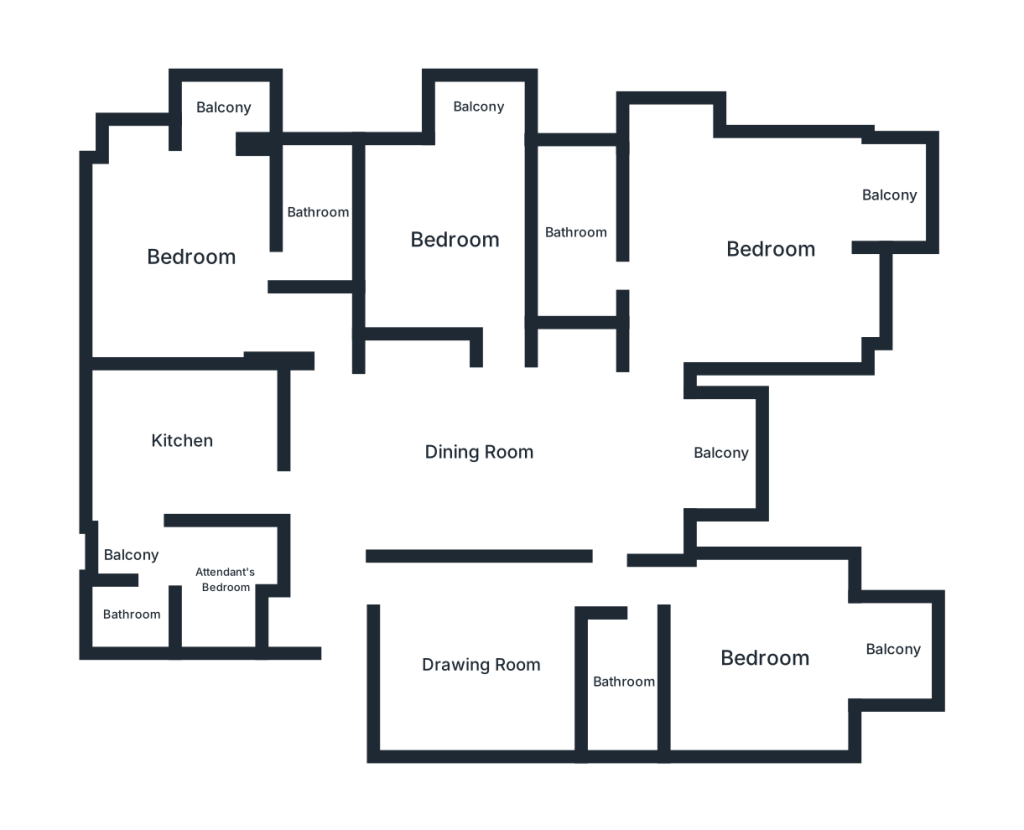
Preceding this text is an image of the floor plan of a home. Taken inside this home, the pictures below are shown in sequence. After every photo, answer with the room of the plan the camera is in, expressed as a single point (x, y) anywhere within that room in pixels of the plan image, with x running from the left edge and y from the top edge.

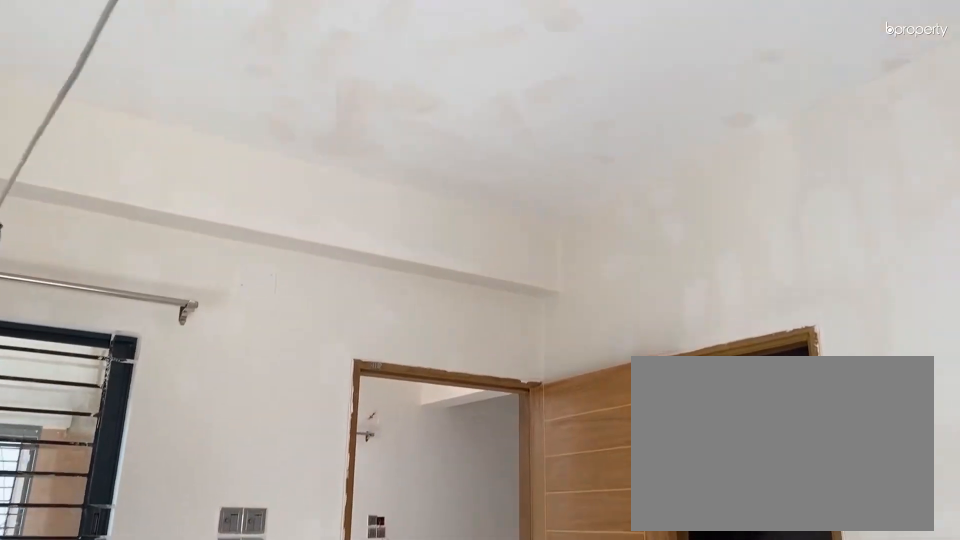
(768, 246)
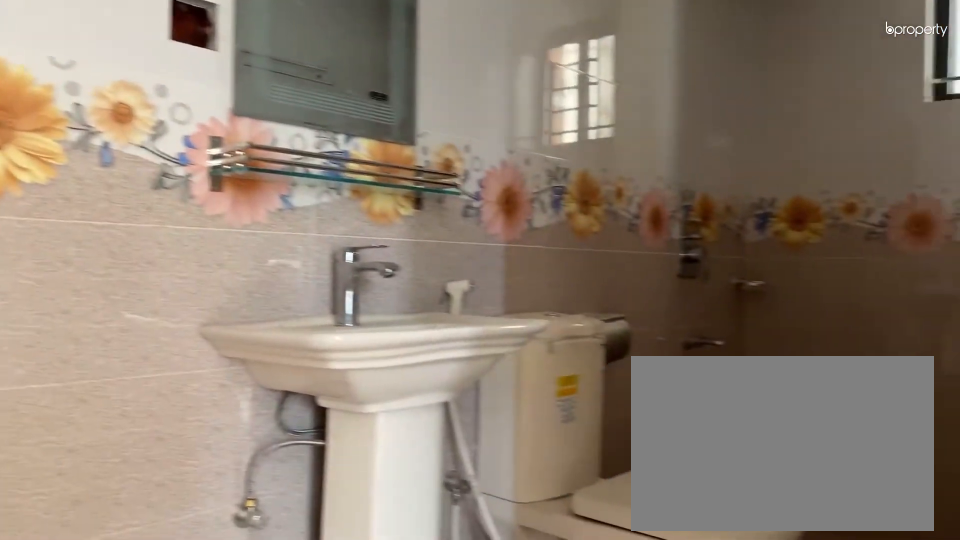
(578, 231)
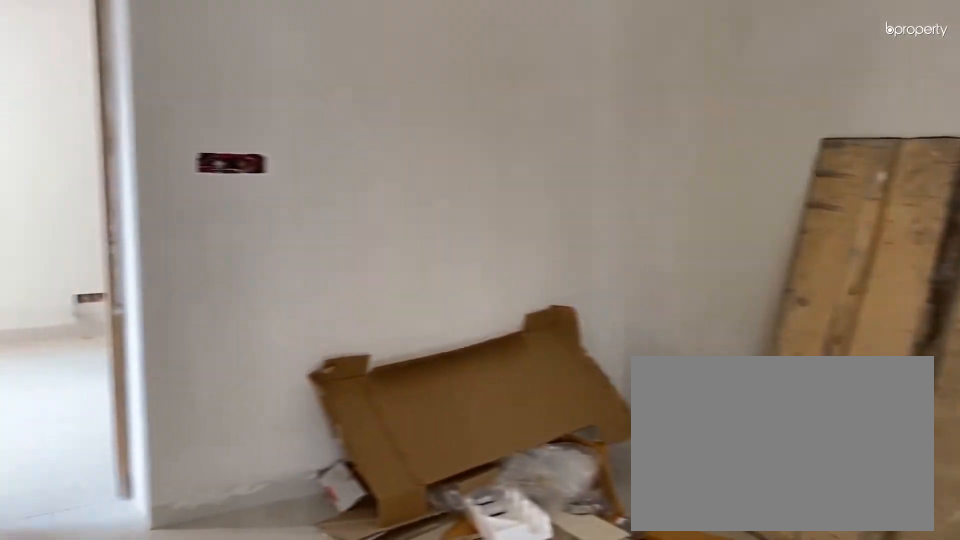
(454, 238)
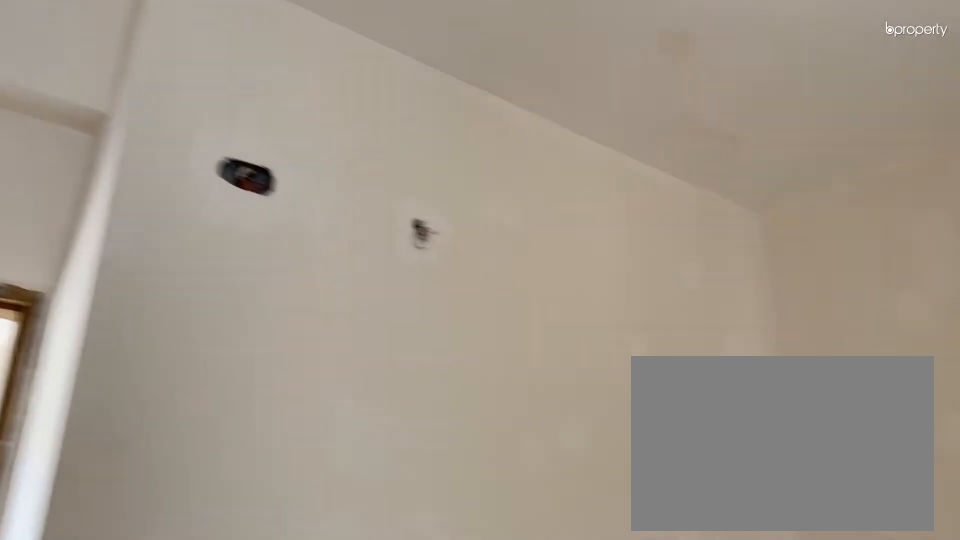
(454, 238)
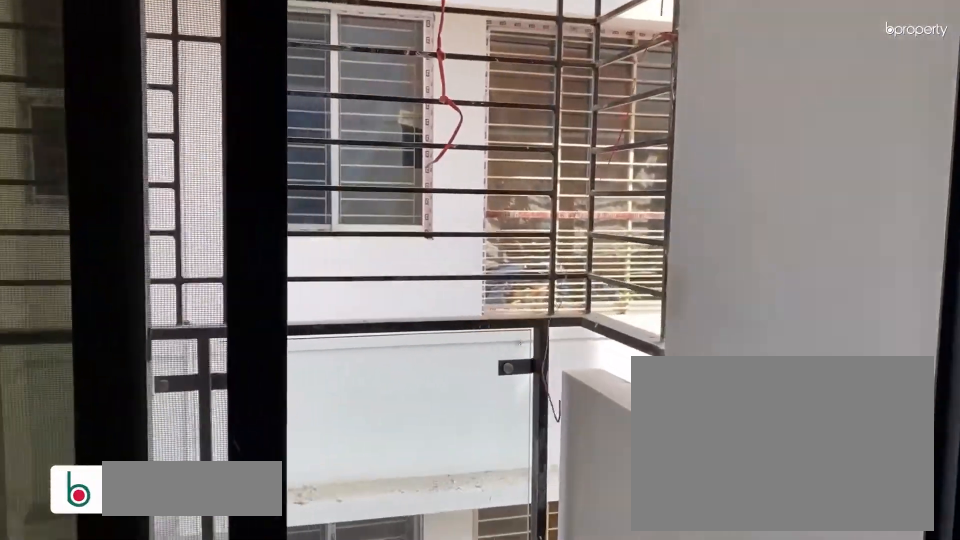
(479, 106)
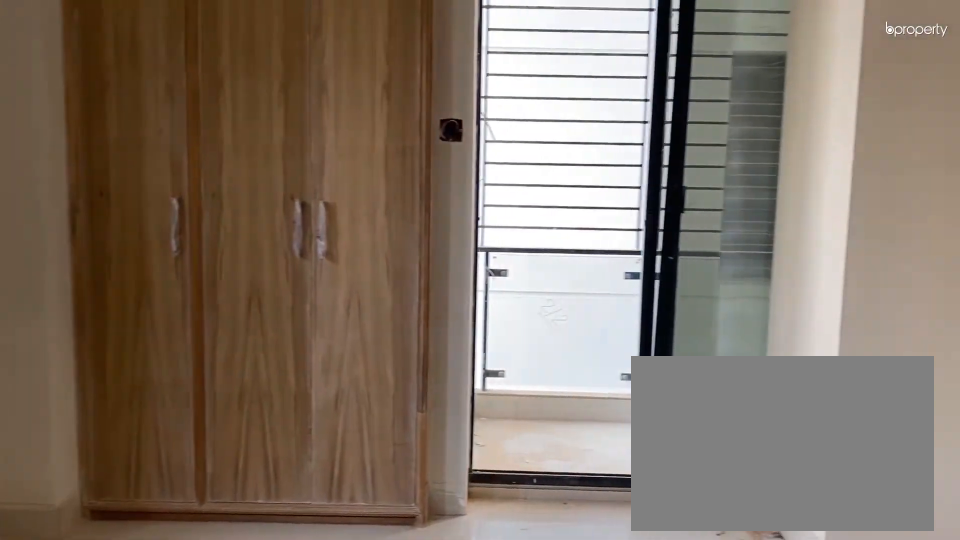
(189, 257)
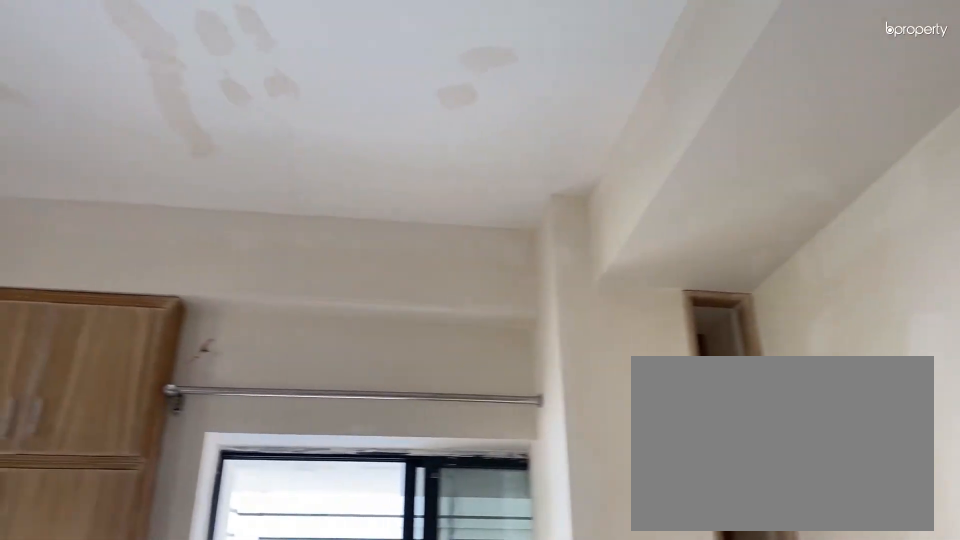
(189, 257)
